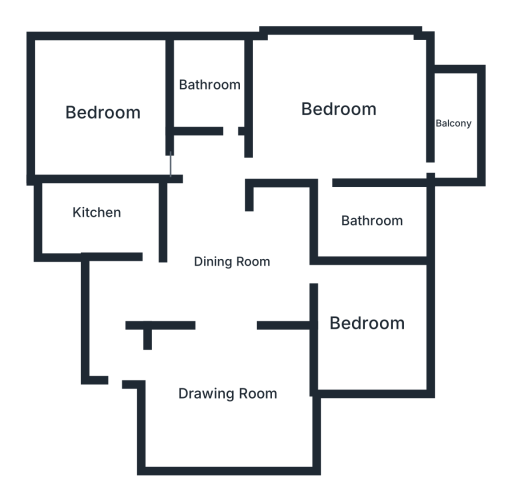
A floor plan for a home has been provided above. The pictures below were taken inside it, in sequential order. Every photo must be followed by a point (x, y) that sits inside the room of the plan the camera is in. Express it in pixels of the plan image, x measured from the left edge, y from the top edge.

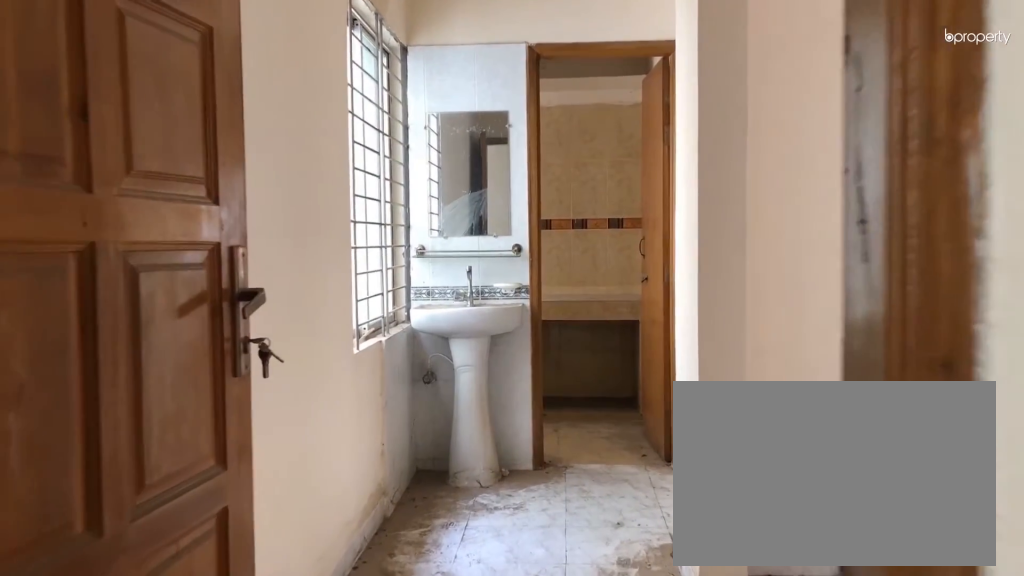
(118, 308)
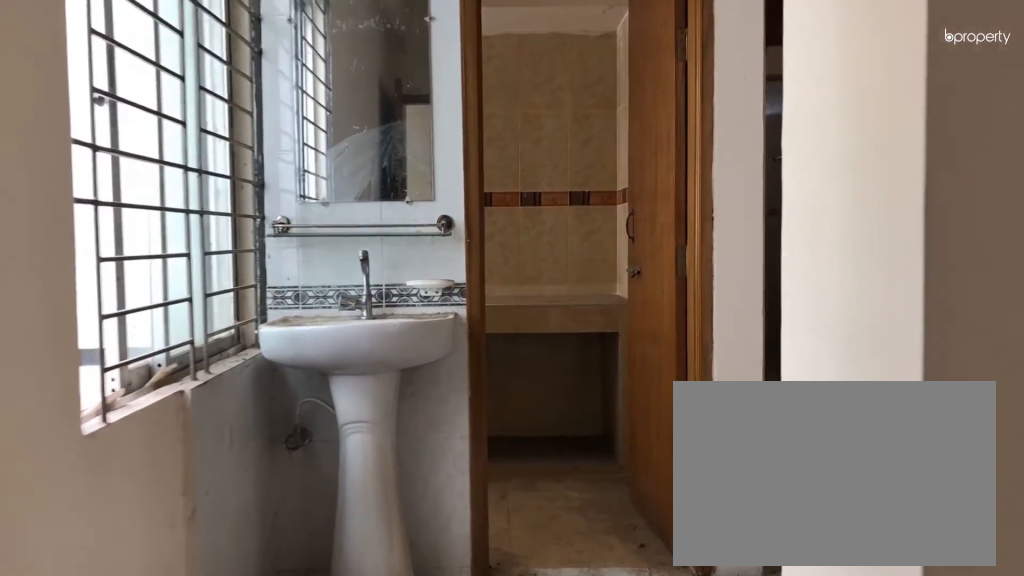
(118, 308)
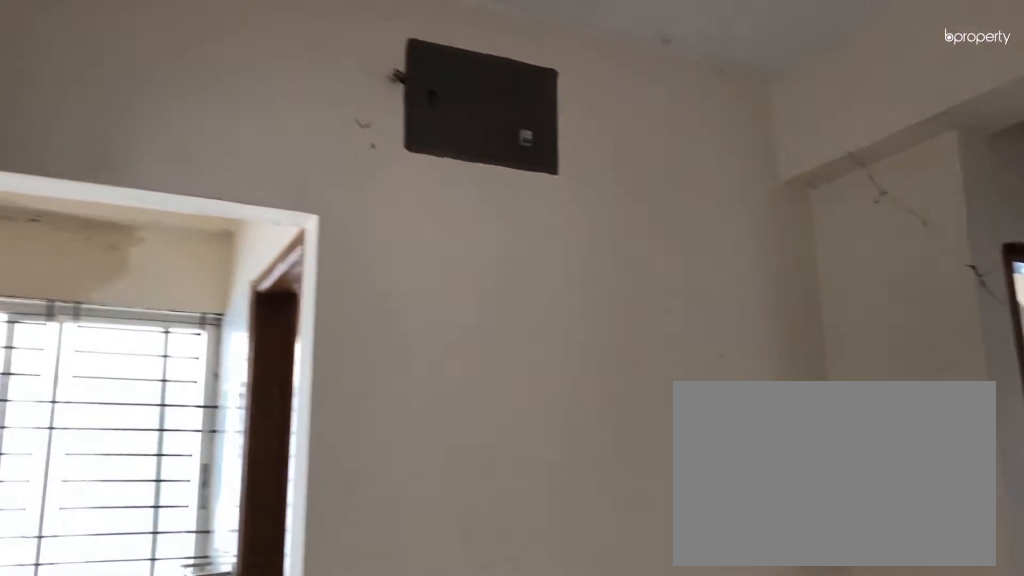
(232, 262)
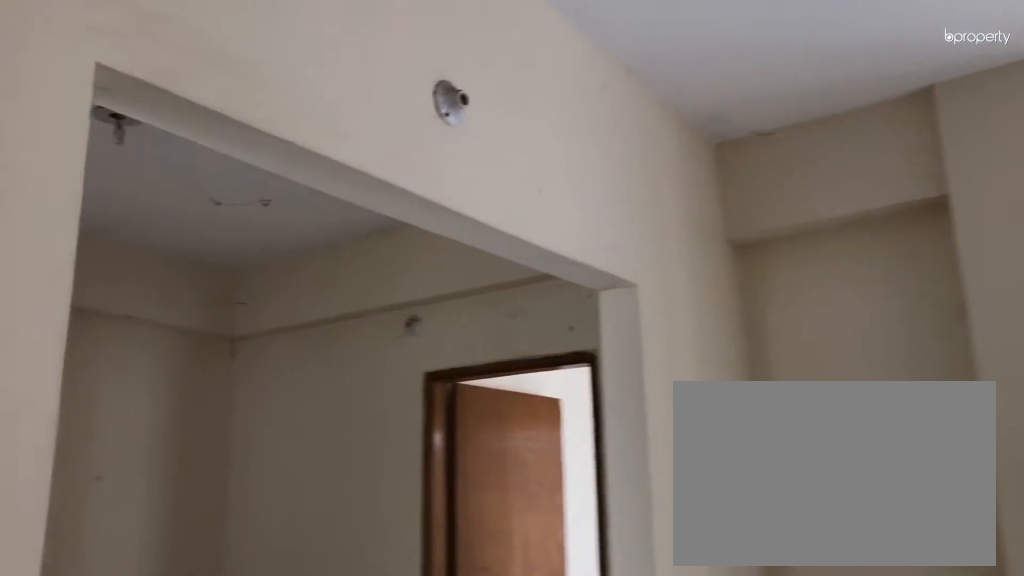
(236, 402)
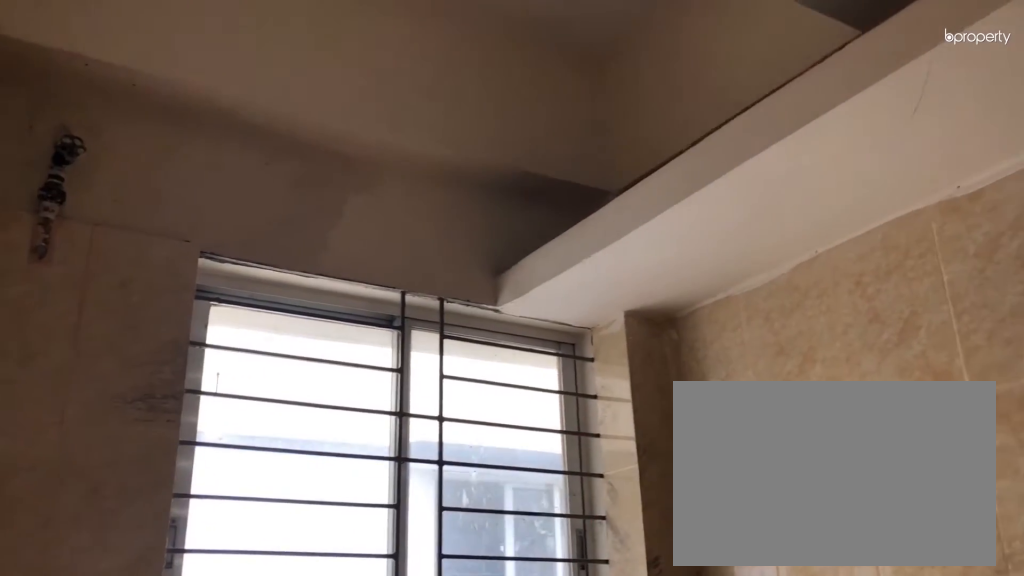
(97, 213)
